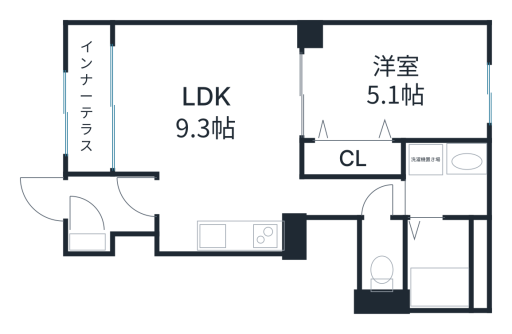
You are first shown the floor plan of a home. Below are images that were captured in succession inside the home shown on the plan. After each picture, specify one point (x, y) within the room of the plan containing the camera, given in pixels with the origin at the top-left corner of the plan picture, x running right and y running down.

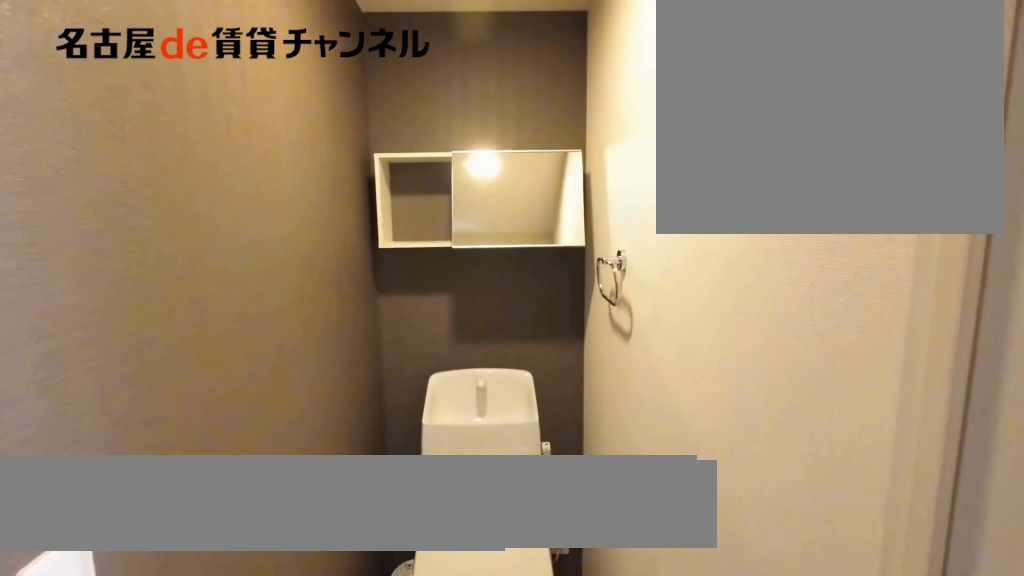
(381, 256)
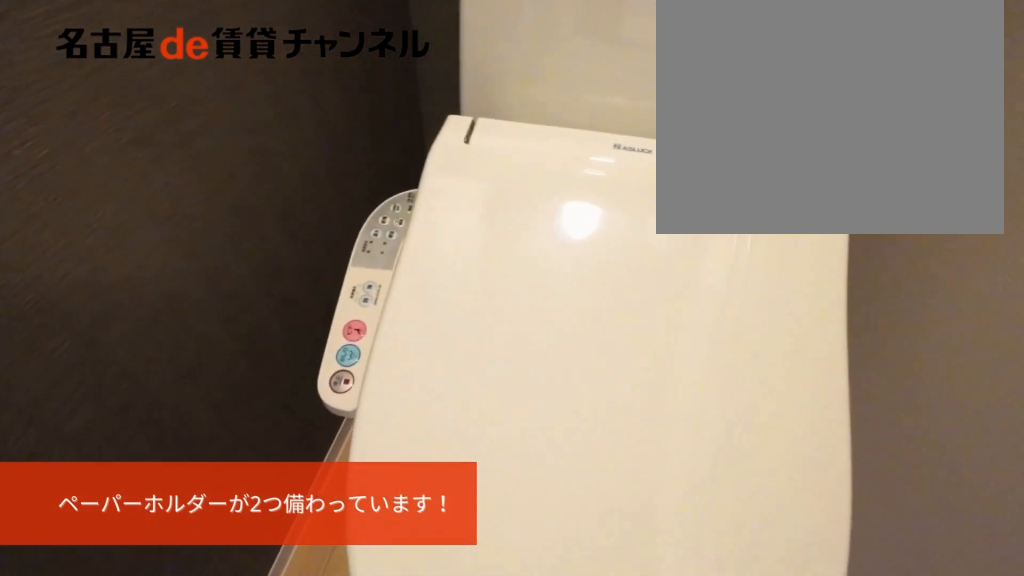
(381, 256)
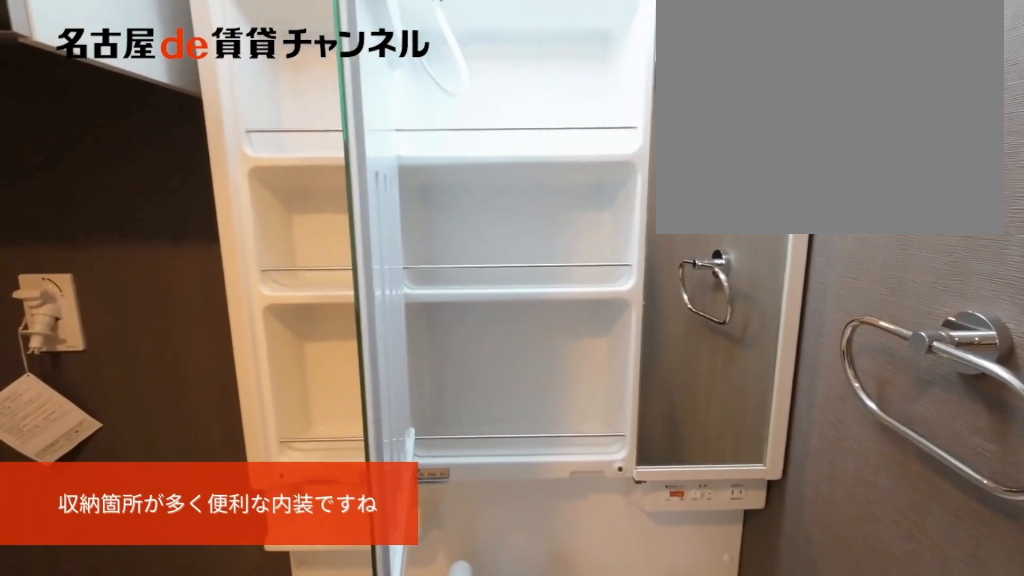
(445, 178)
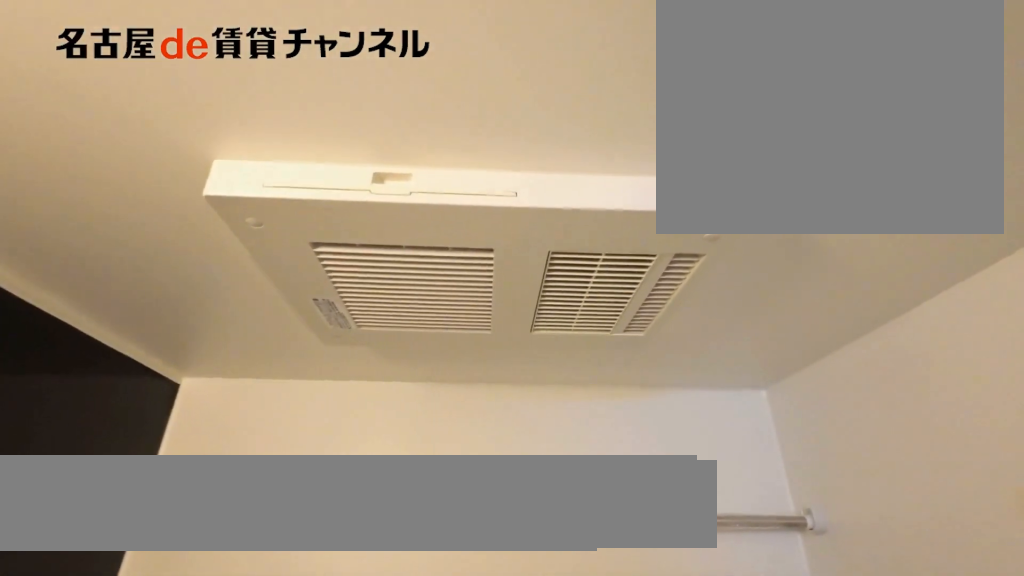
(445, 262)
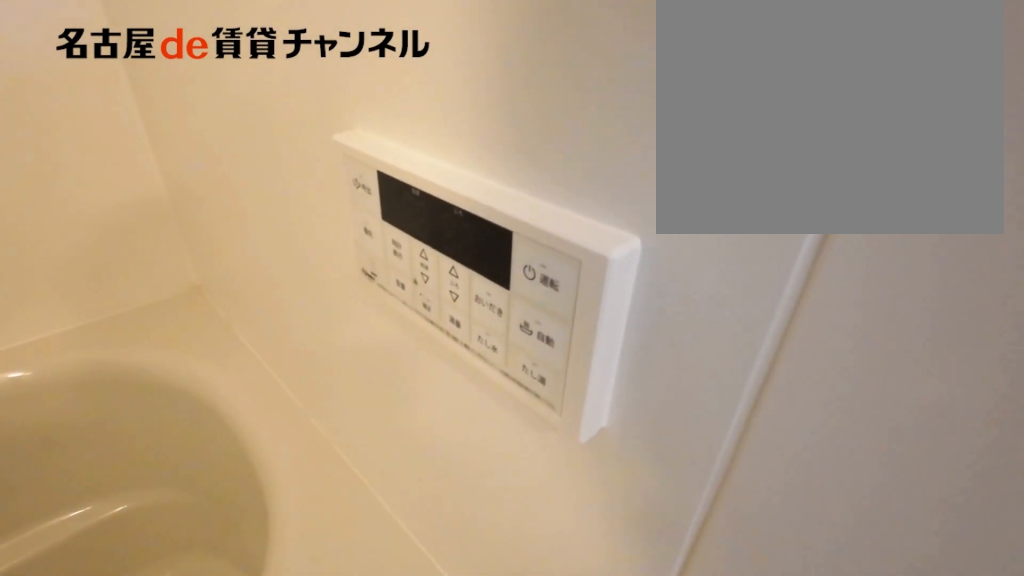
(445, 262)
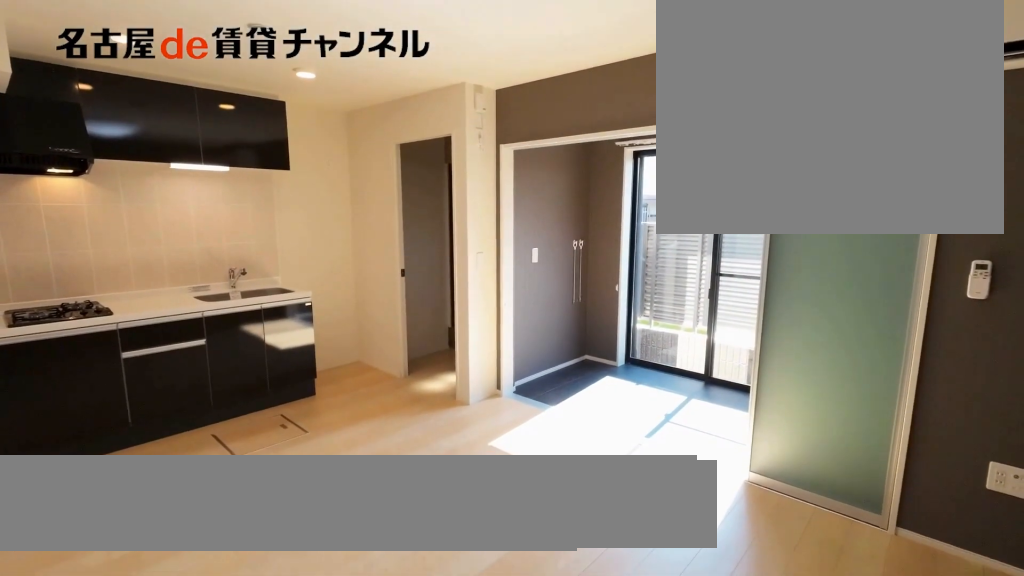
(213, 133)
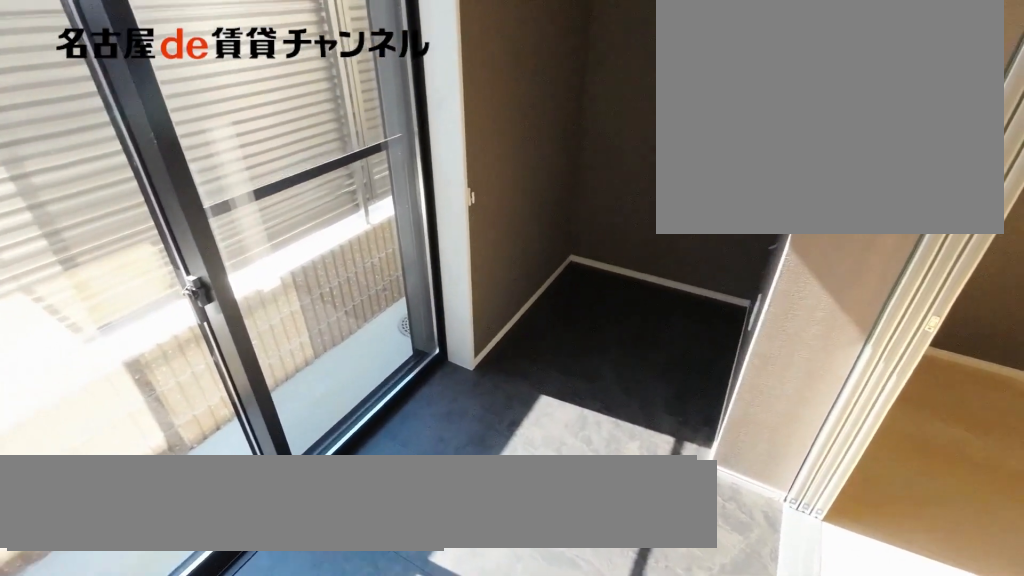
(88, 99)
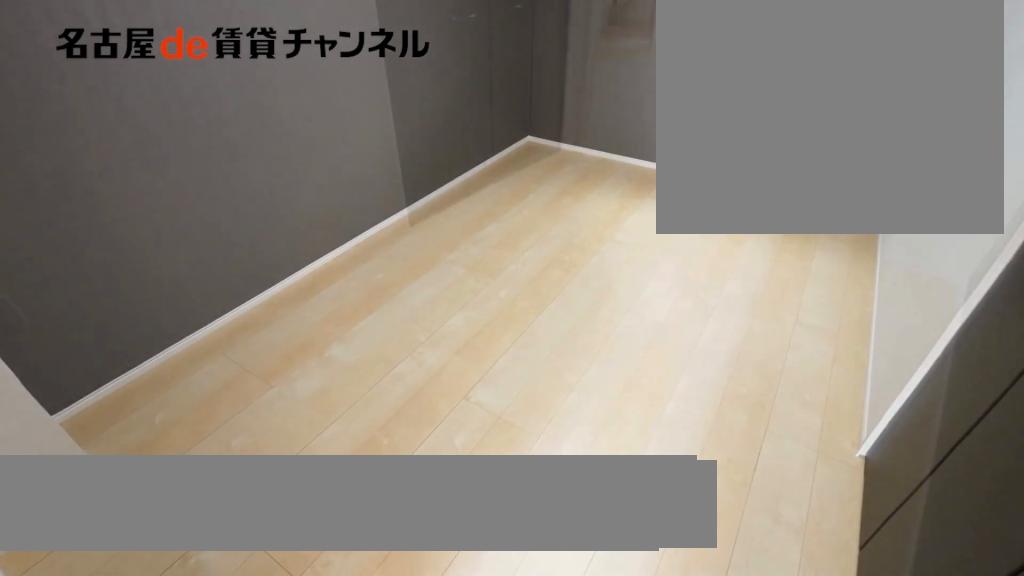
(392, 82)
